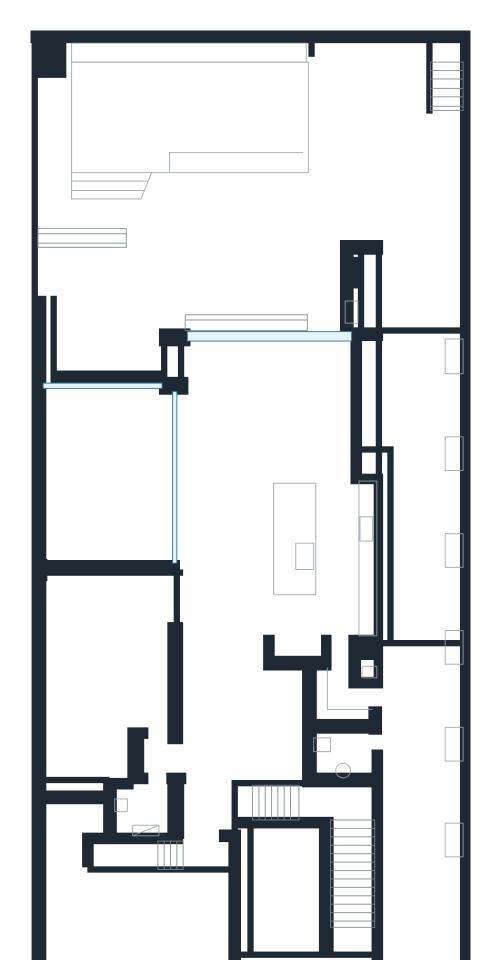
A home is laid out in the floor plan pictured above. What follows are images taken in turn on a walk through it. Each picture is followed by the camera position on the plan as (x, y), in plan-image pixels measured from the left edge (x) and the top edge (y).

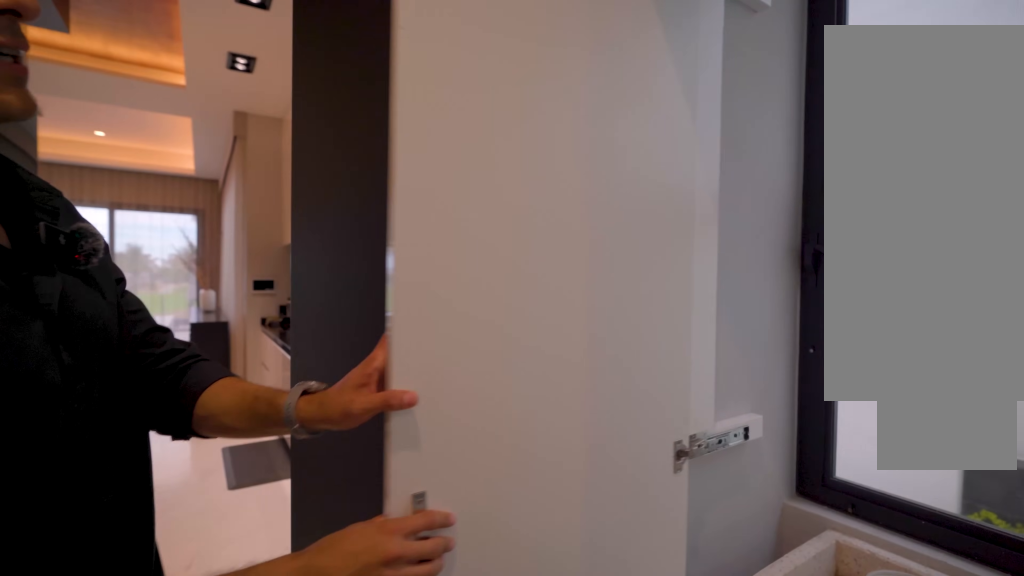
(341, 675)
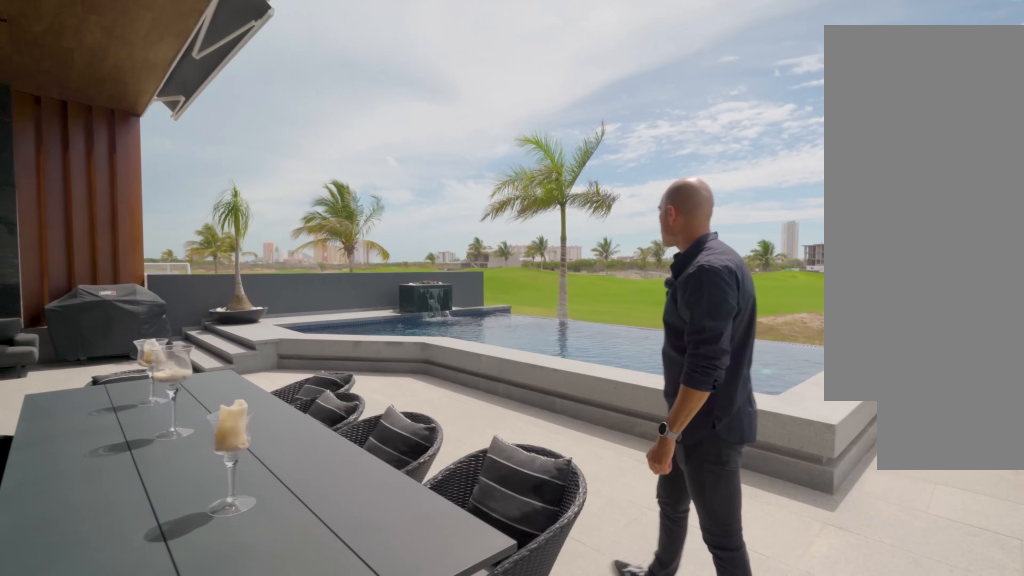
(315, 296)
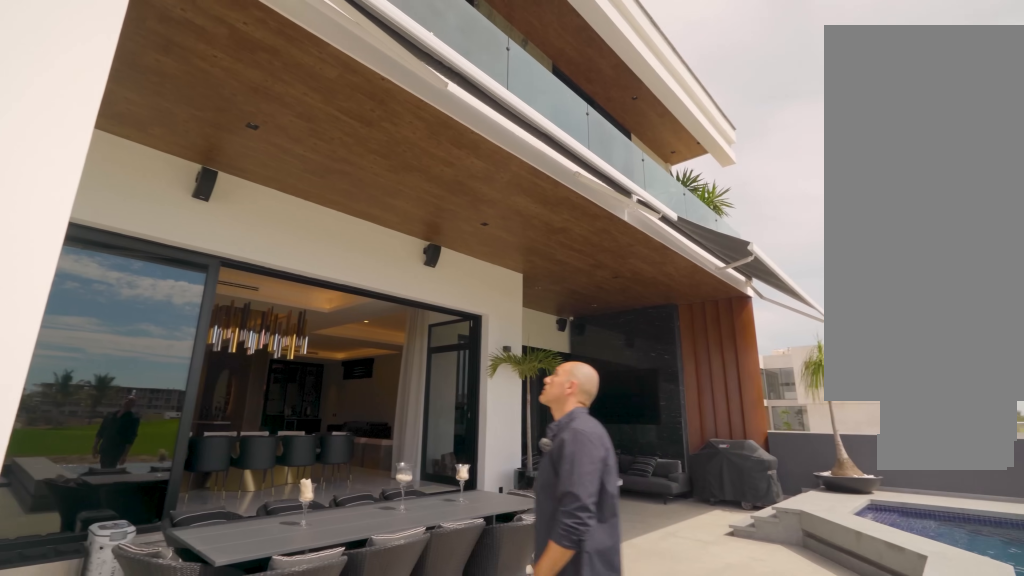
(327, 247)
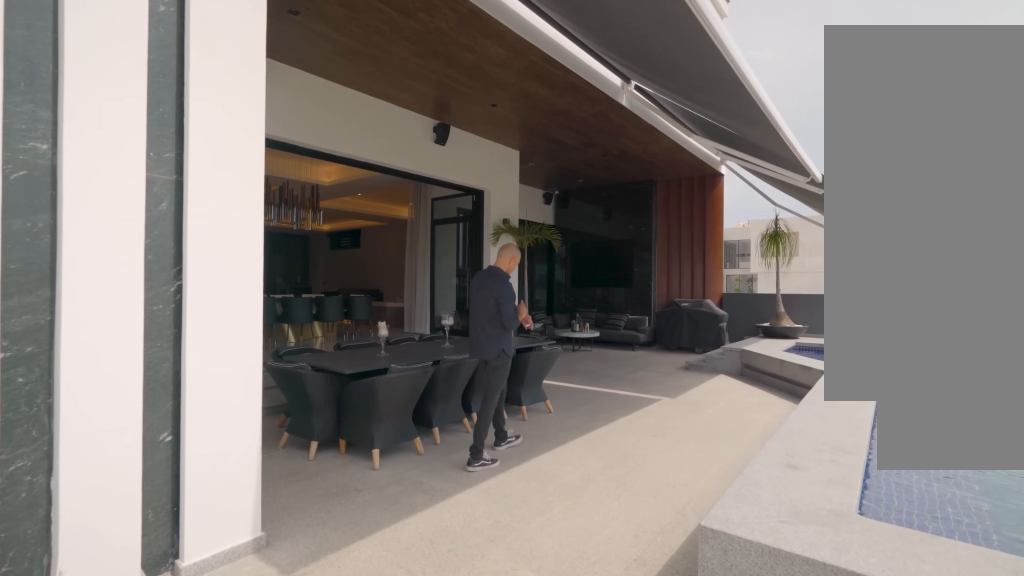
(349, 163)
